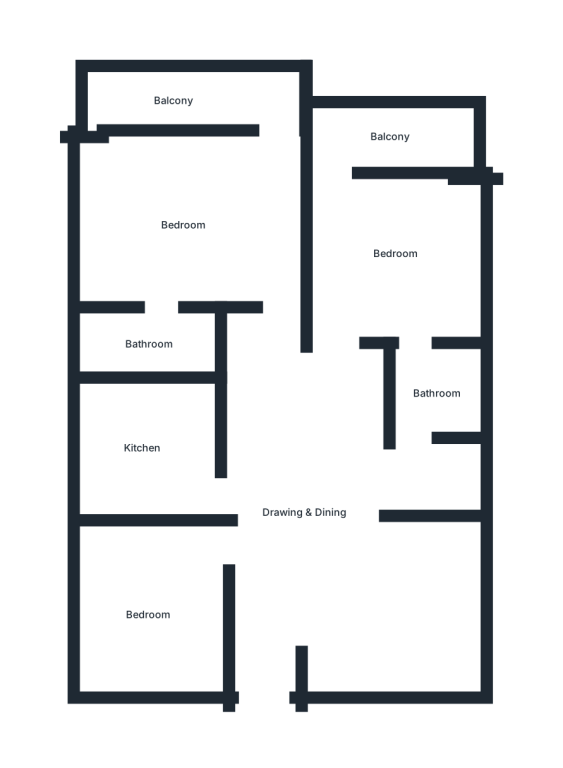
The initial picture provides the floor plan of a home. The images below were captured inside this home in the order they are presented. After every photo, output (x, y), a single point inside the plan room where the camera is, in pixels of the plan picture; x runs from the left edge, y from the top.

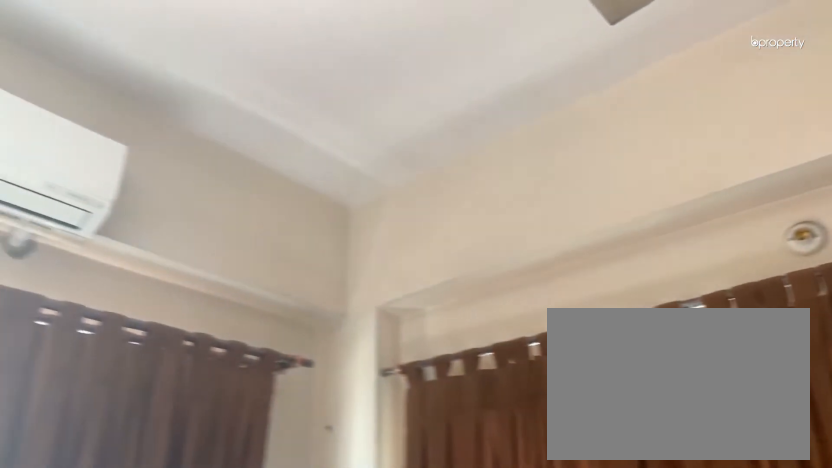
(397, 263)
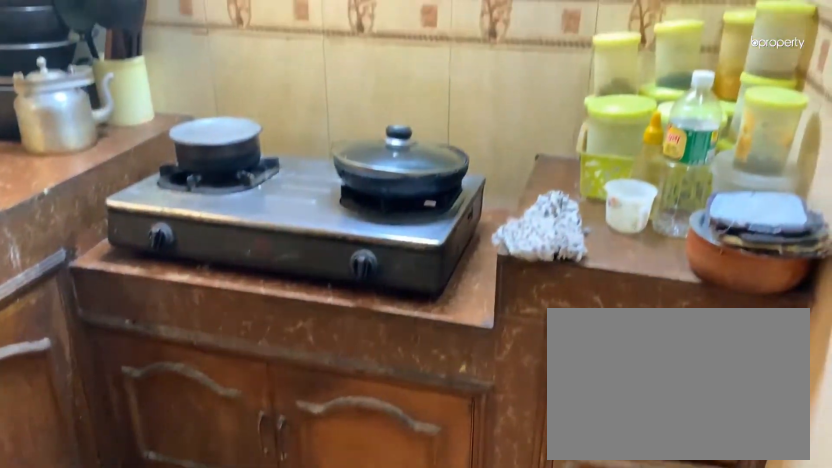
(149, 447)
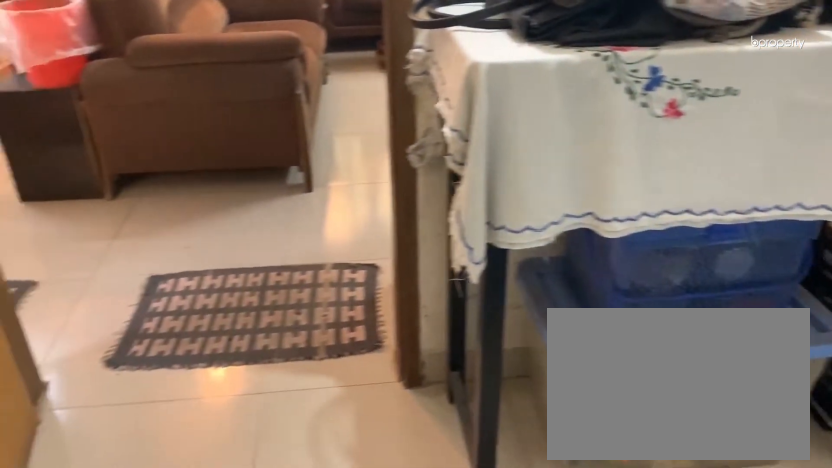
(147, 612)
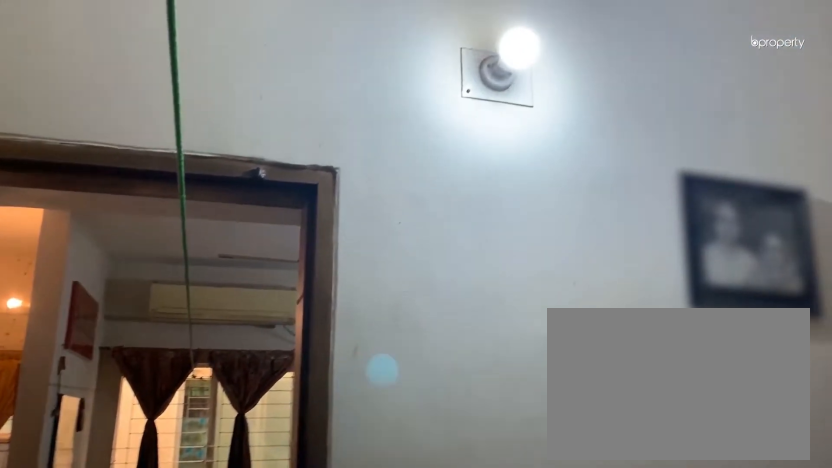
(148, 613)
